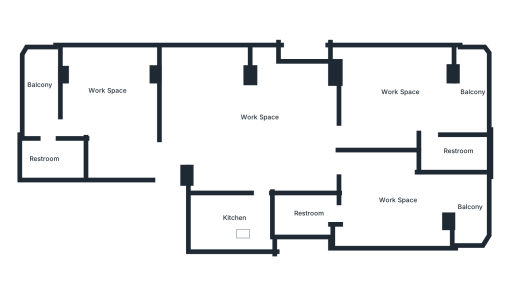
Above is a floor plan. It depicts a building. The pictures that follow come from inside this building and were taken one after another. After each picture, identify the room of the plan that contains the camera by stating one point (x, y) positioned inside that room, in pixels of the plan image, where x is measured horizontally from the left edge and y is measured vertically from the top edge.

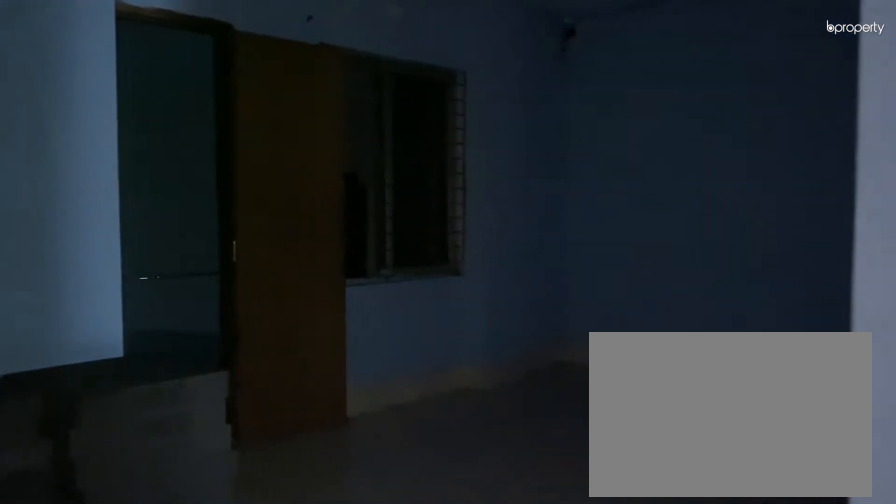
(166, 165)
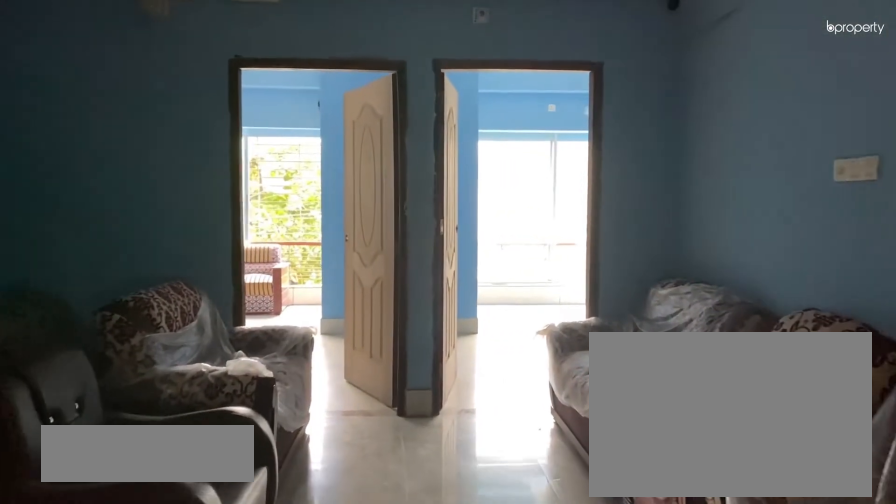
(252, 143)
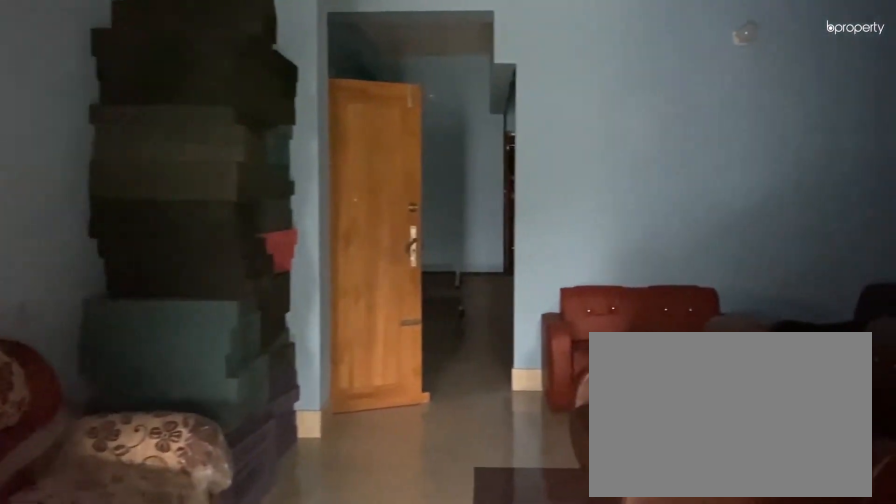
(243, 143)
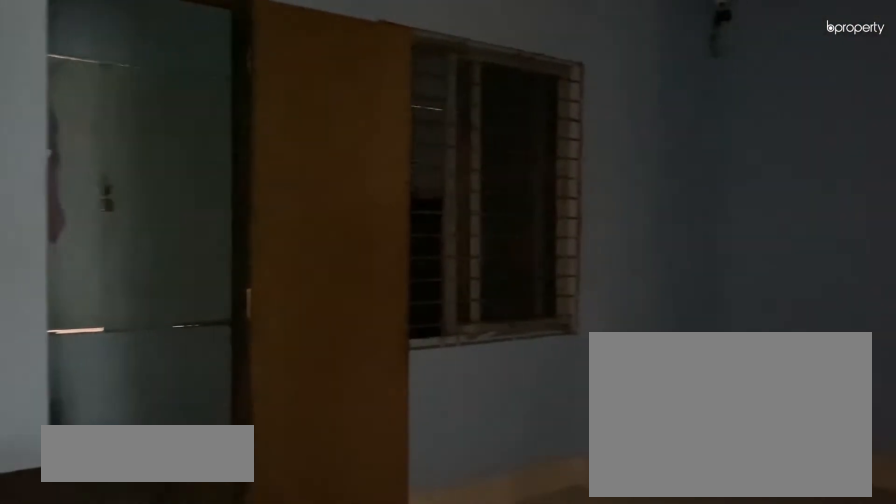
(109, 104)
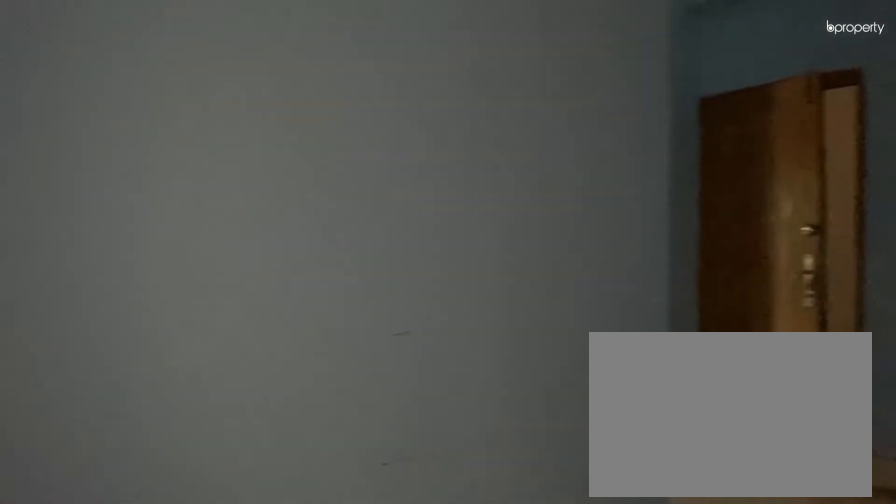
(109, 104)
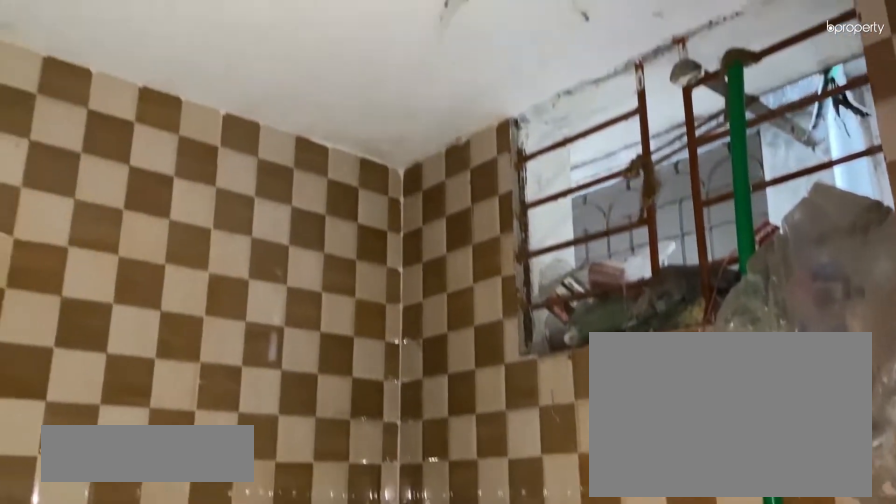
(50, 154)
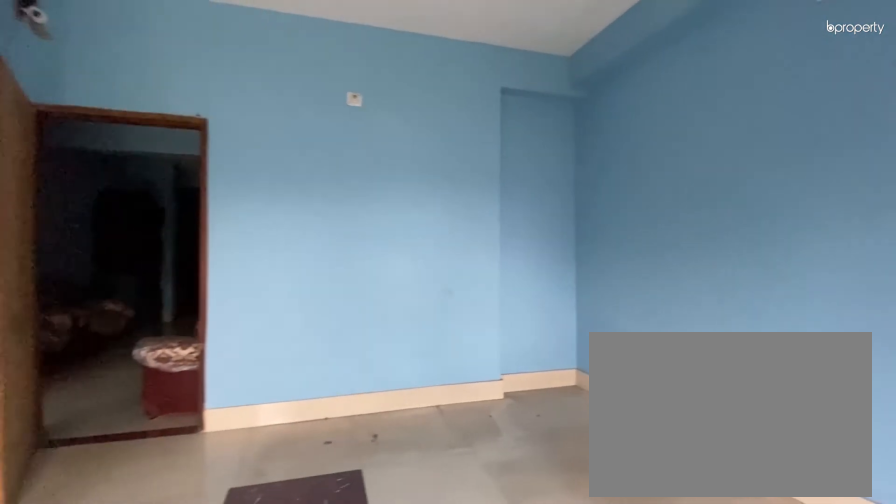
(432, 103)
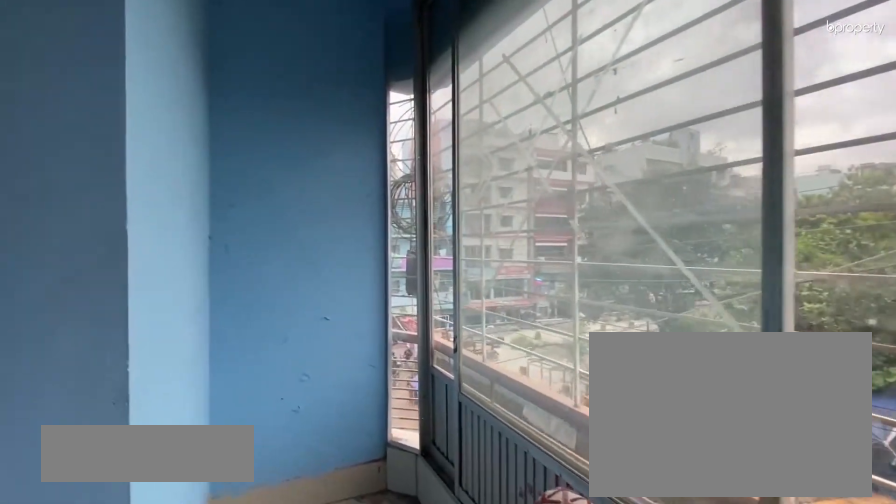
(474, 94)
